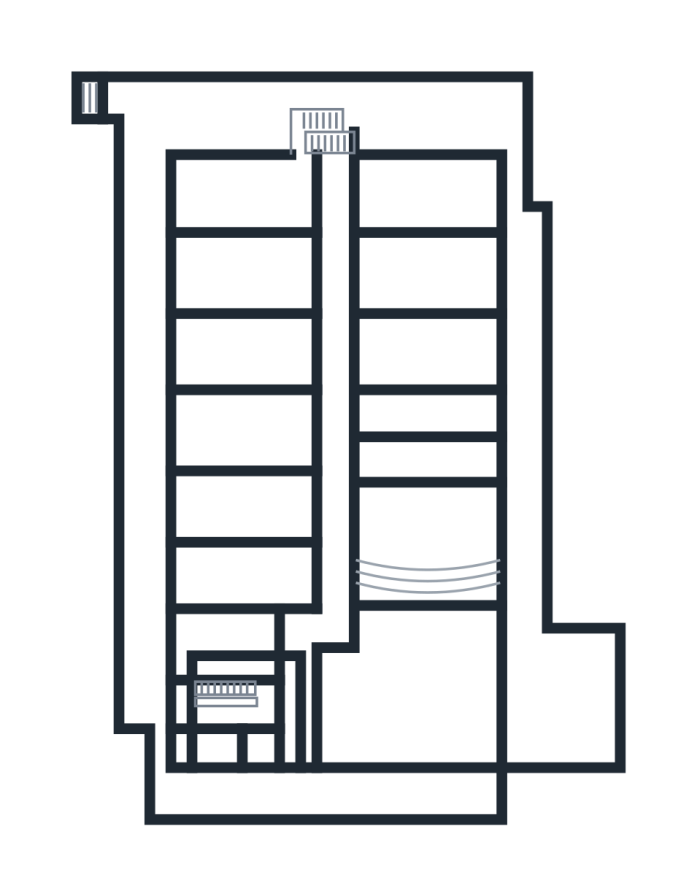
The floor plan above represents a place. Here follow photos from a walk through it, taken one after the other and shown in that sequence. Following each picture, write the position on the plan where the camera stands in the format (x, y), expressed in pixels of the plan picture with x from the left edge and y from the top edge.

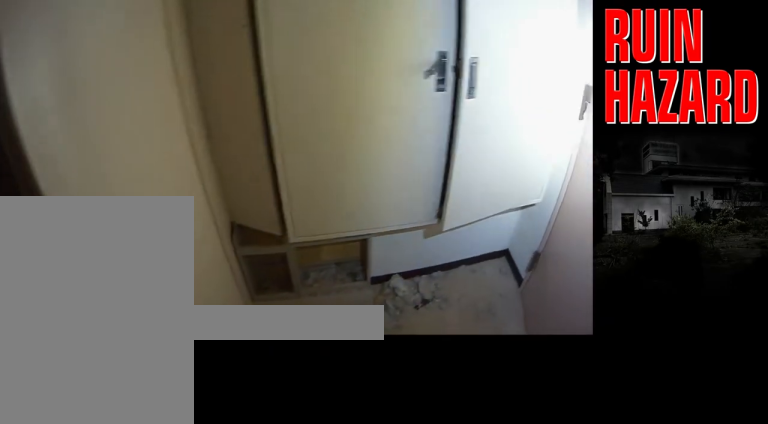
(215, 673)
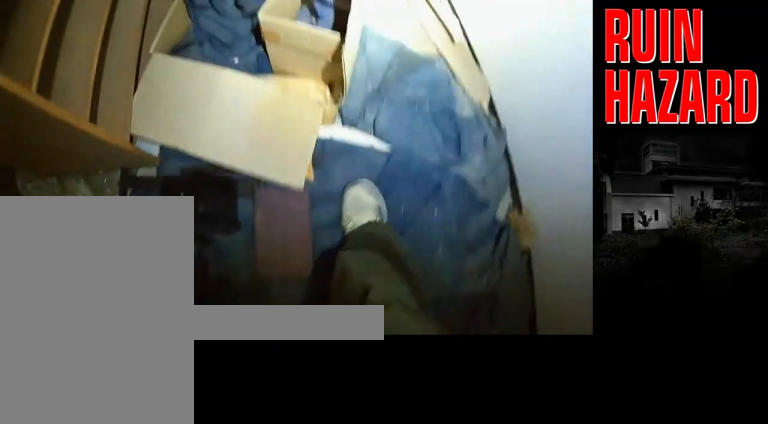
(227, 679)
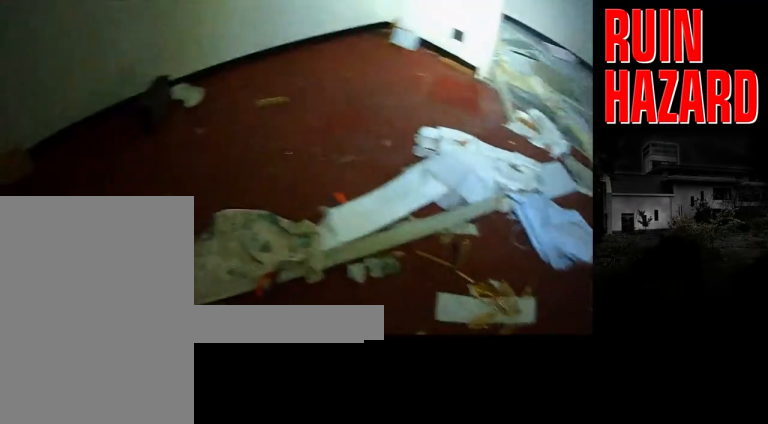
(240, 550)
